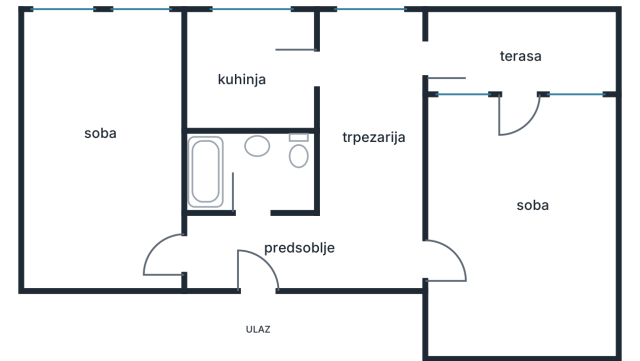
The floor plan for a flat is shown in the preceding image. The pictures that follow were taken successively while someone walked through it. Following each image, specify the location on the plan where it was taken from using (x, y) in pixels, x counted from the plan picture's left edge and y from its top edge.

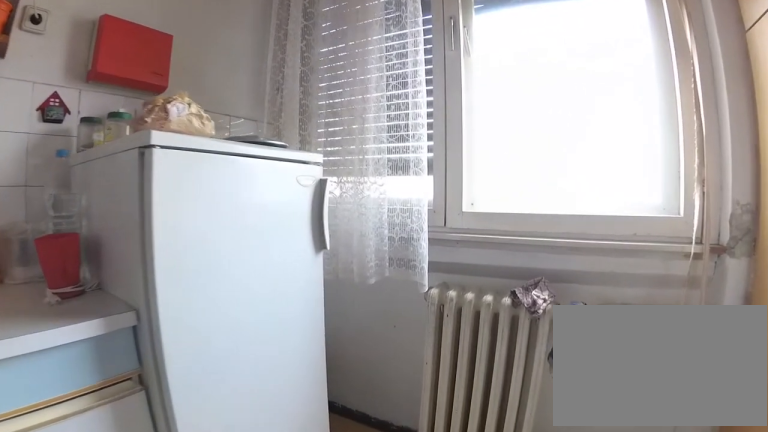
(235, 87)
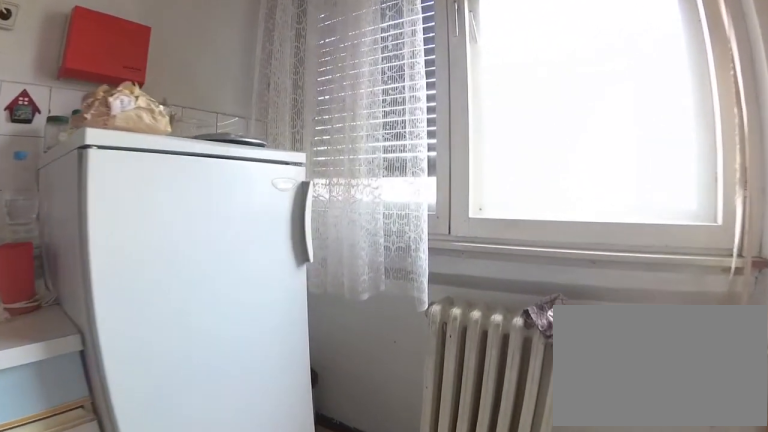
(238, 82)
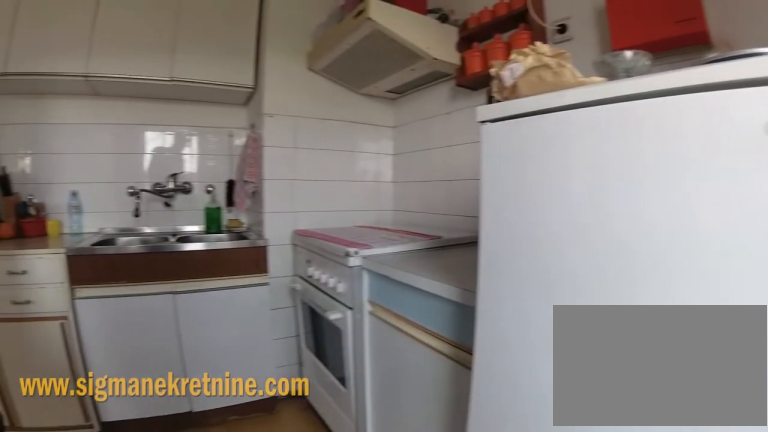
(247, 32)
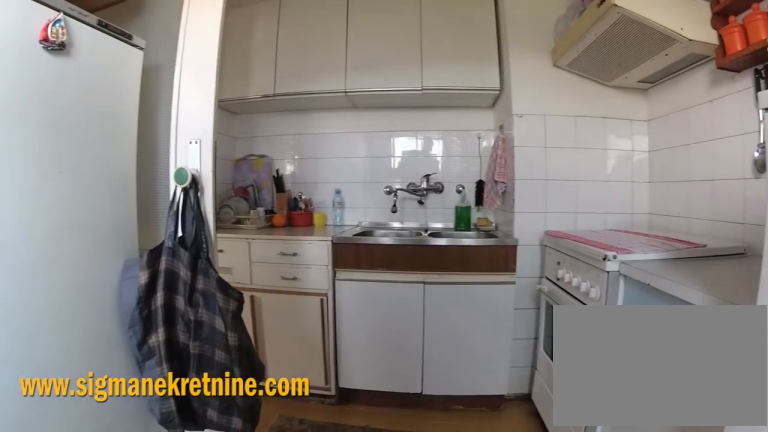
(236, 24)
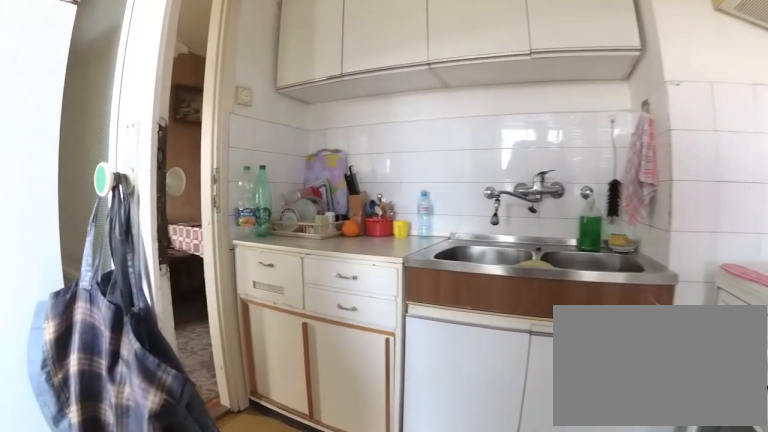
(240, 68)
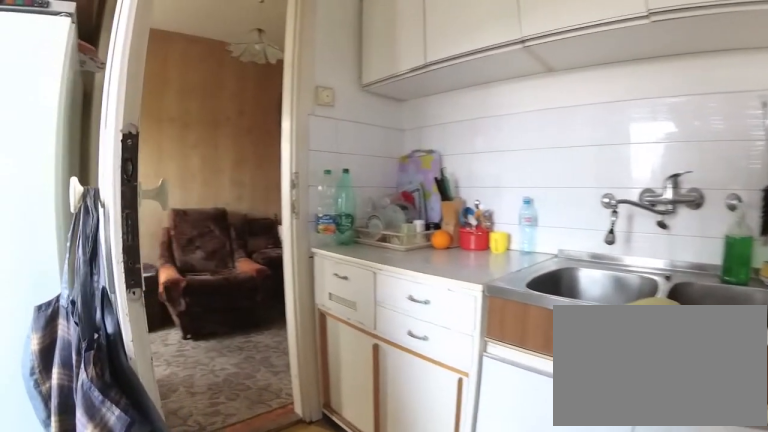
(244, 77)
